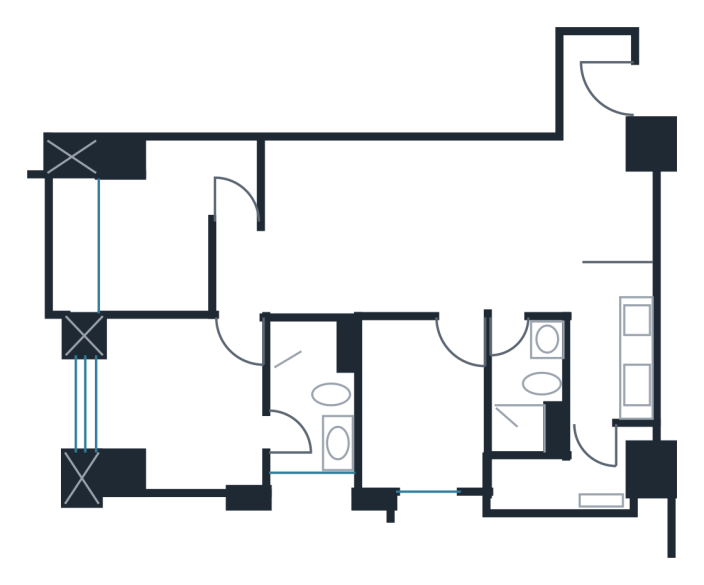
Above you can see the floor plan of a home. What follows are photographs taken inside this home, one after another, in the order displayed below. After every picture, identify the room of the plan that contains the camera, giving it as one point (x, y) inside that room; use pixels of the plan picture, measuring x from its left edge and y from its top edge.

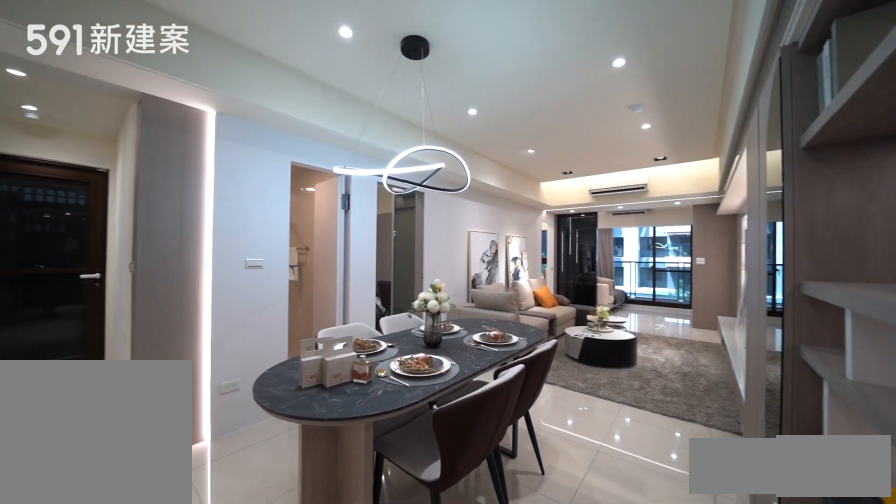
(487, 219)
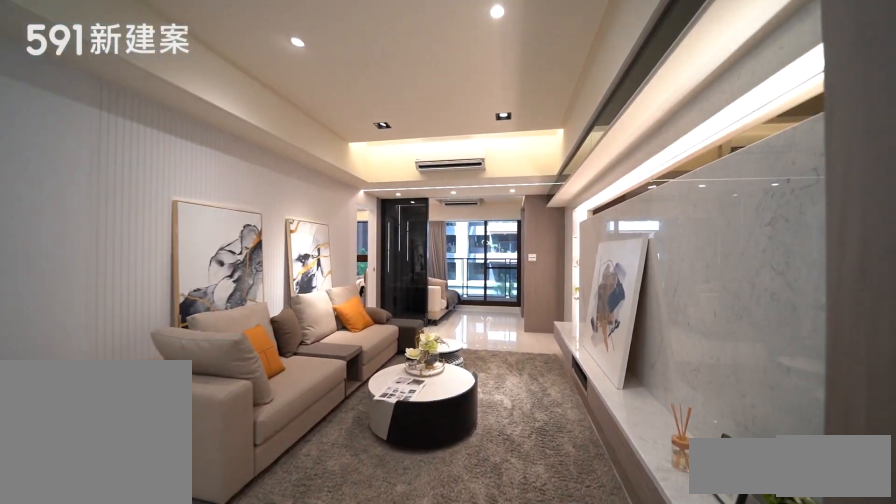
(343, 225)
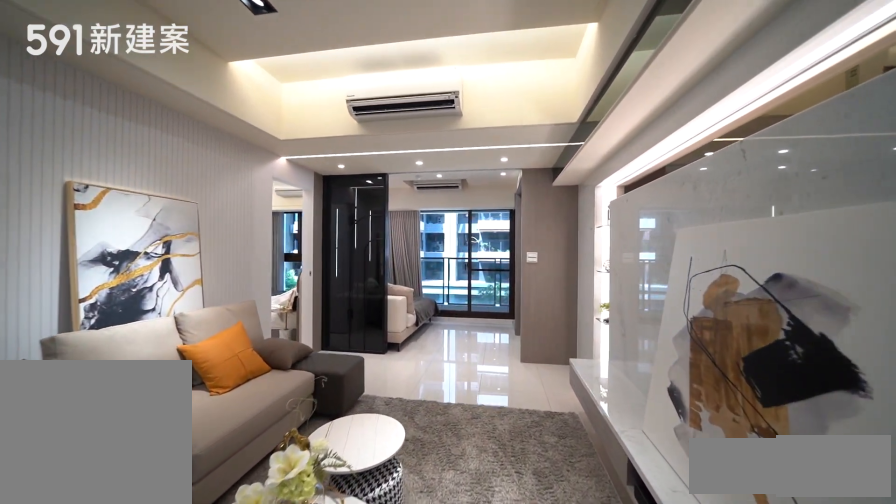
(343, 225)
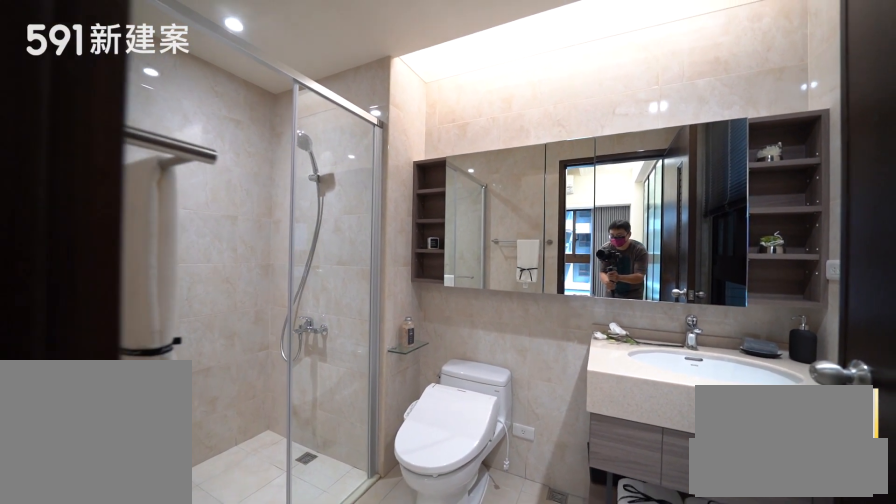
(310, 402)
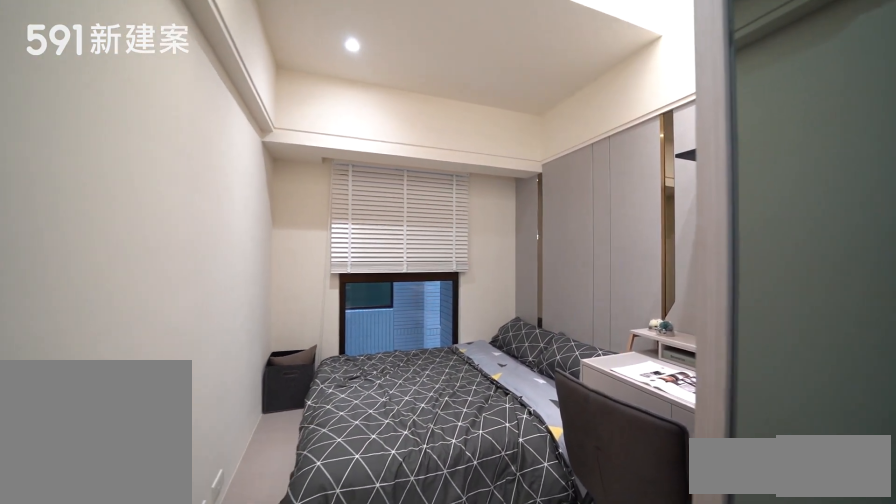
(419, 409)
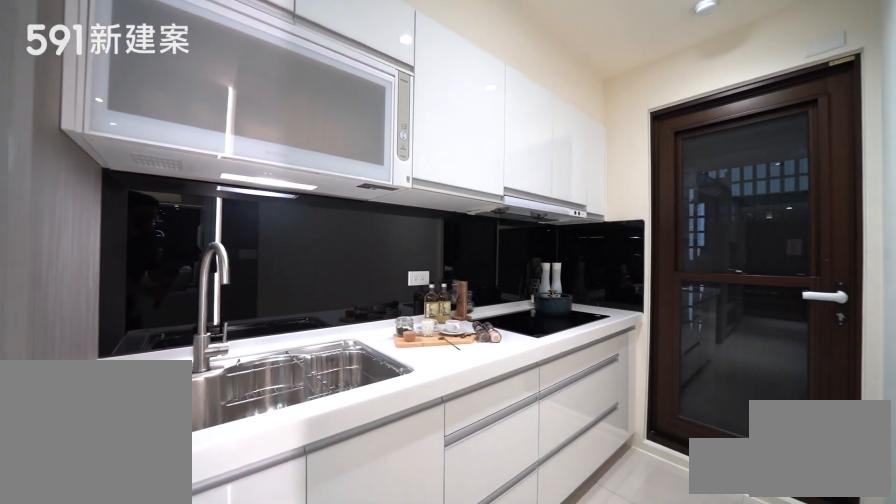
(604, 344)
